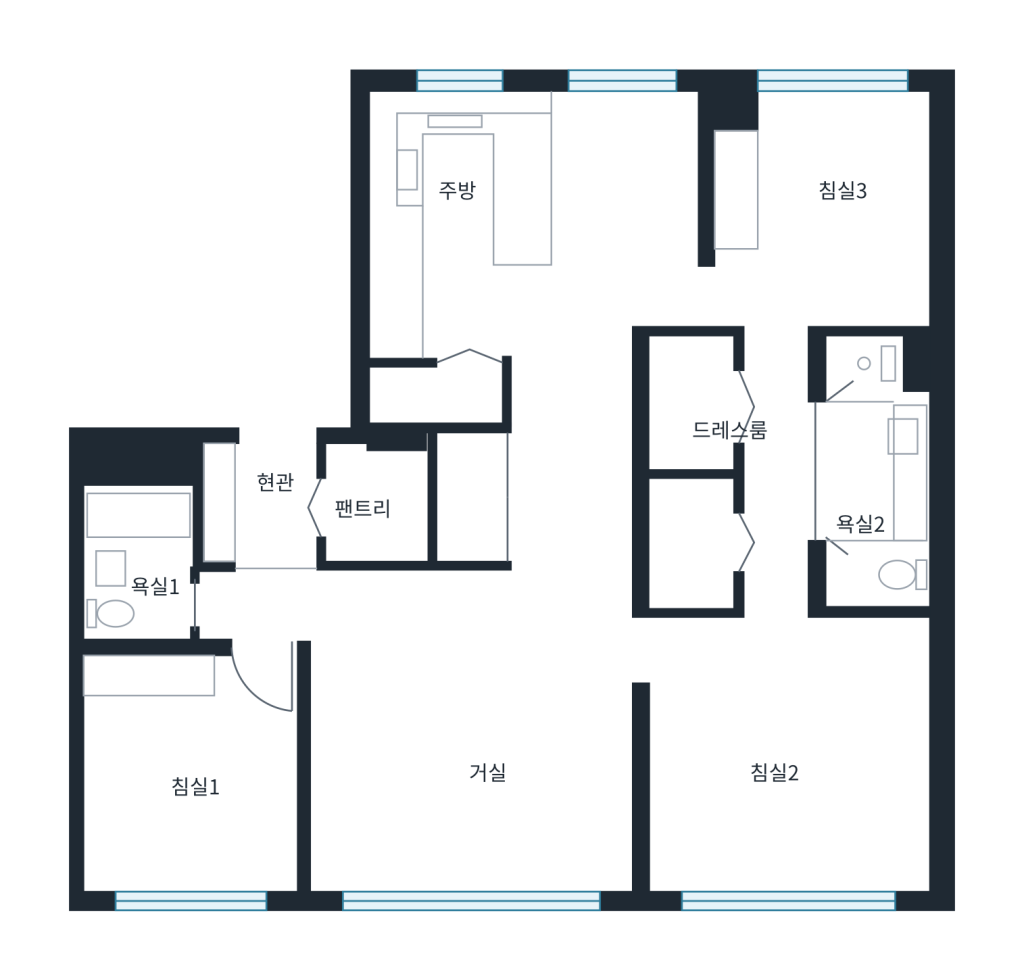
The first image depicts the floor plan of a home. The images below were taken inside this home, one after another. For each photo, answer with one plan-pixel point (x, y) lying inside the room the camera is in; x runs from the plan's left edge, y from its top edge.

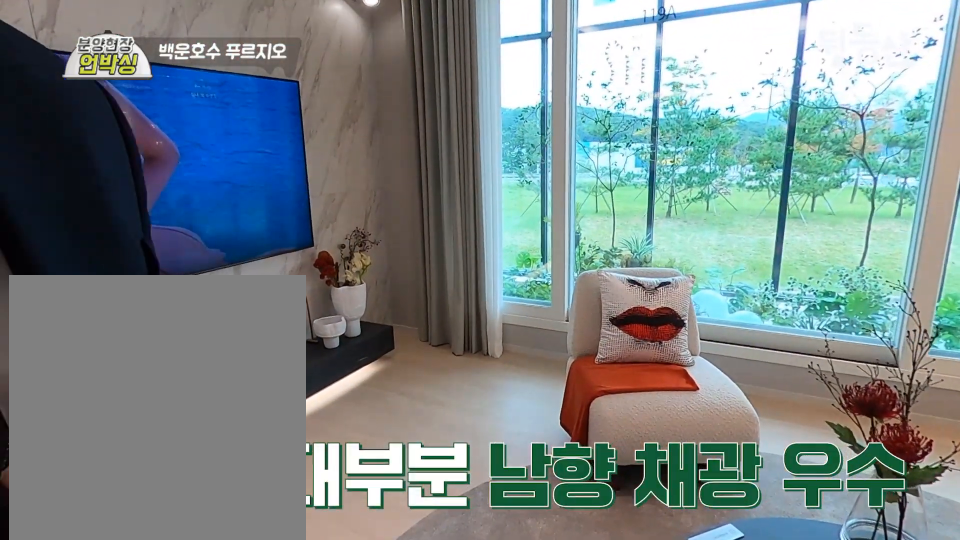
(492, 798)
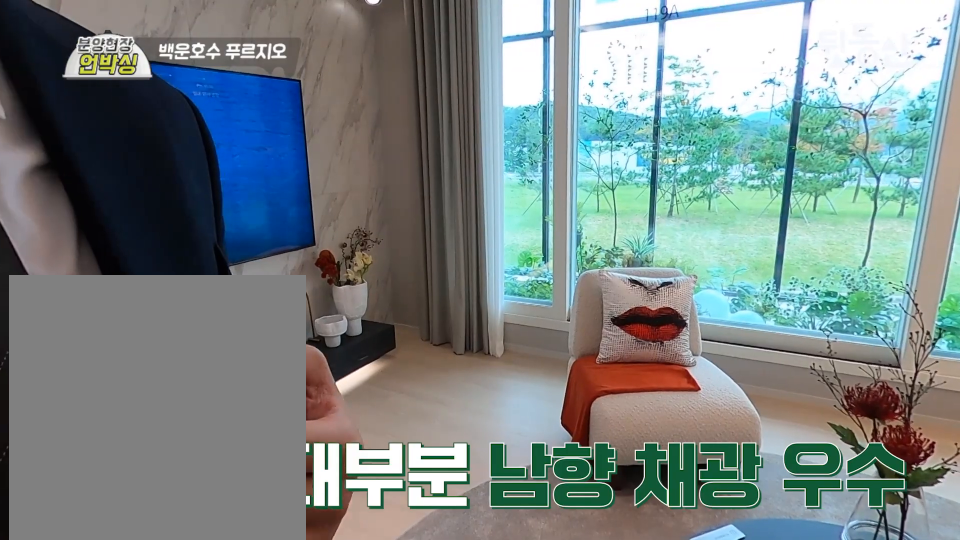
(493, 800)
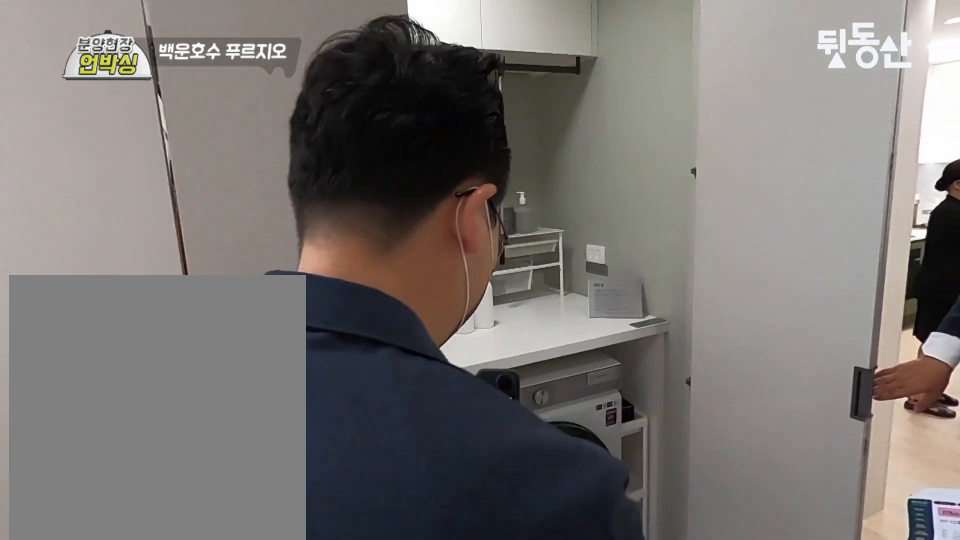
(571, 516)
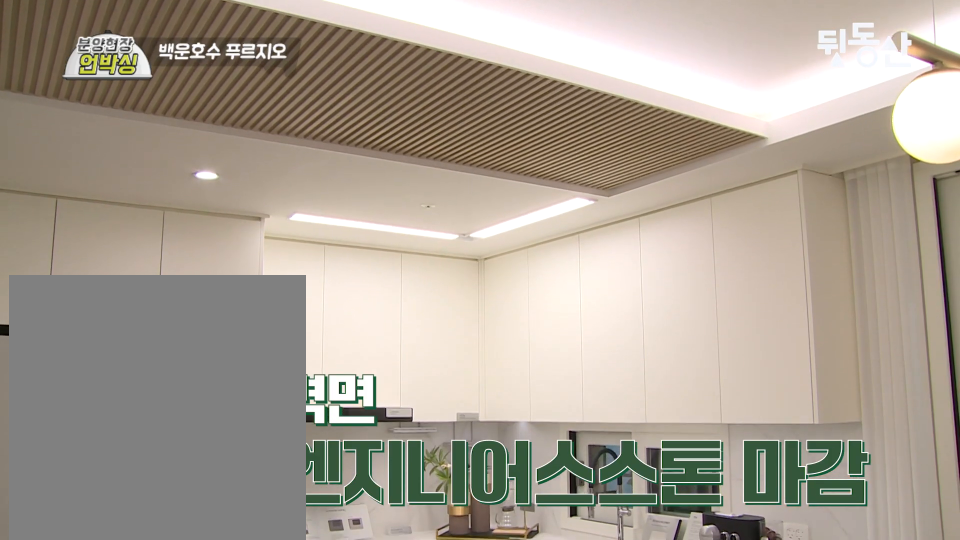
(620, 247)
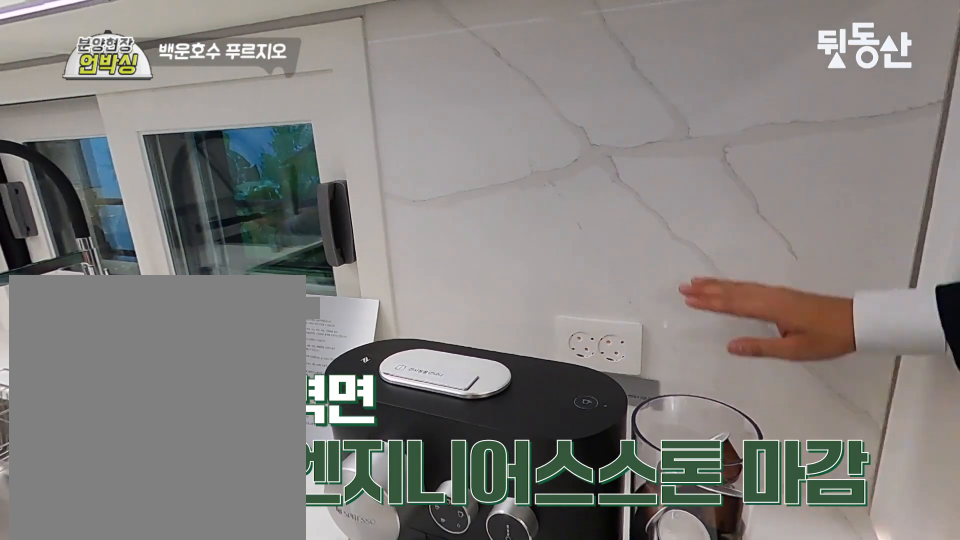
(620, 244)
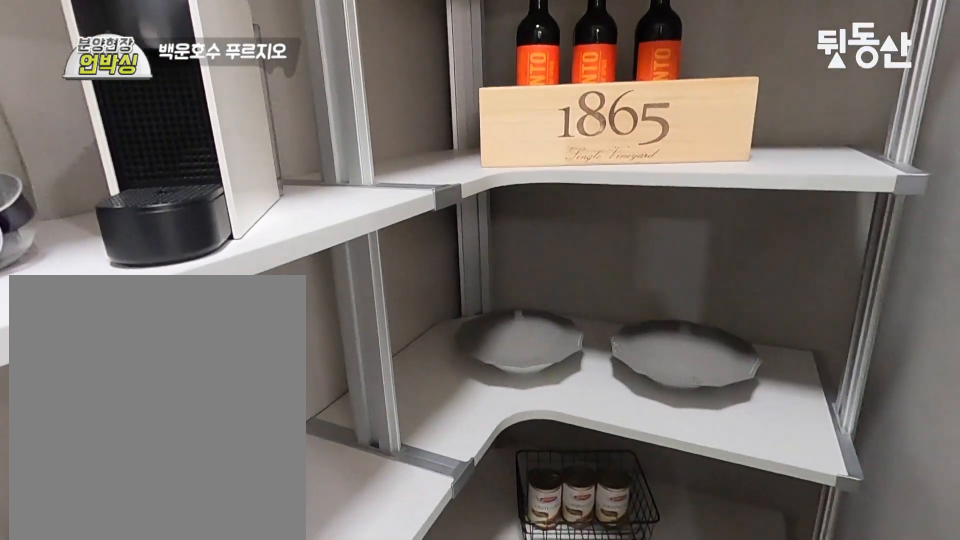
(472, 372)
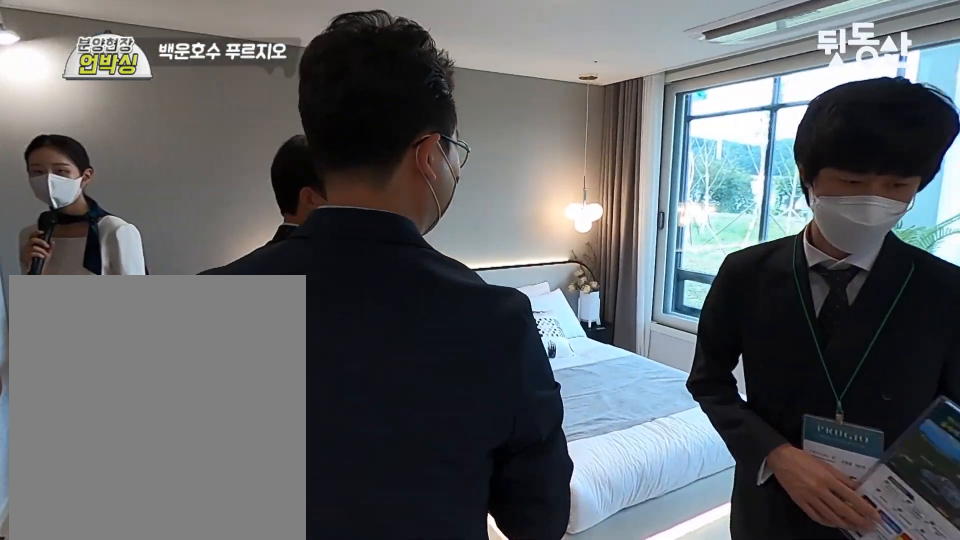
(787, 794)
